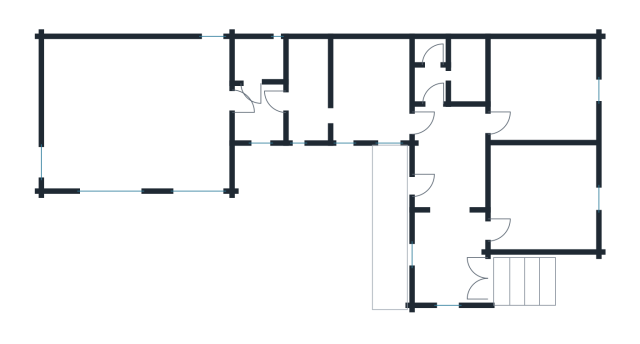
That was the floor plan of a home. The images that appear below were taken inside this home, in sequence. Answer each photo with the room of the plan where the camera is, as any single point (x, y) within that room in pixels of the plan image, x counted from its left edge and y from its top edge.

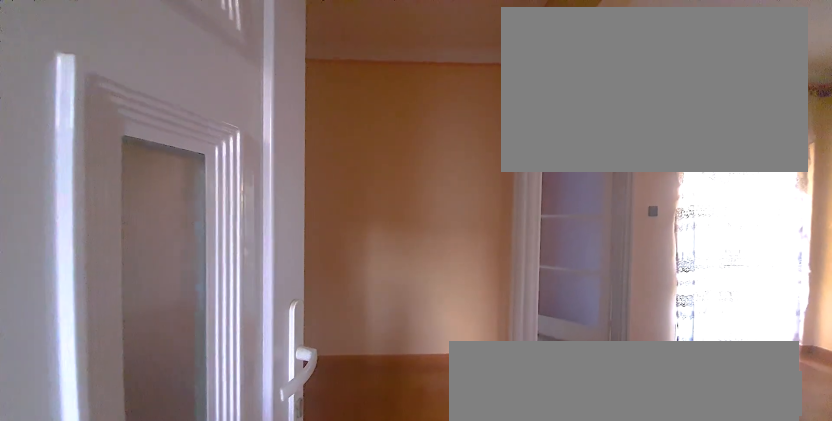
(450, 213)
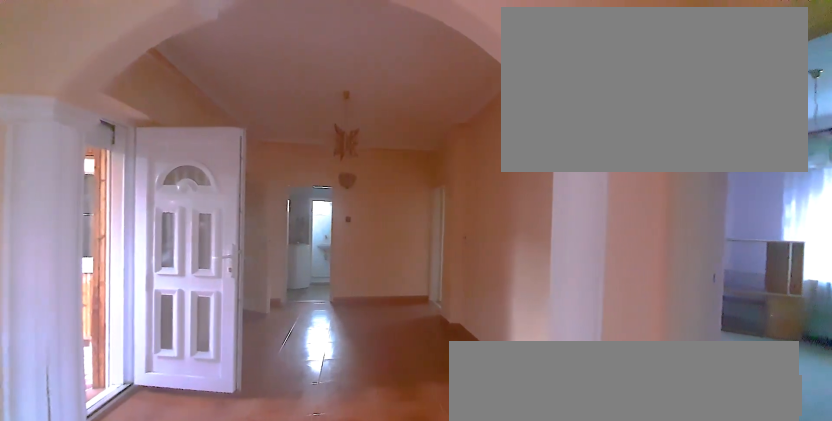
(450, 213)
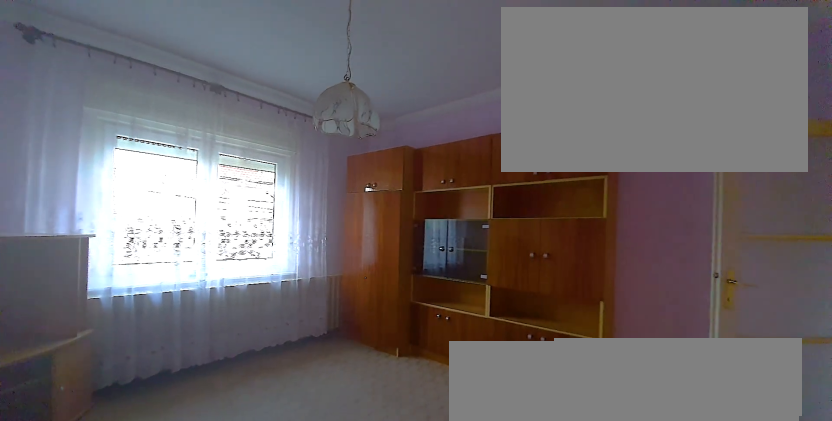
(542, 200)
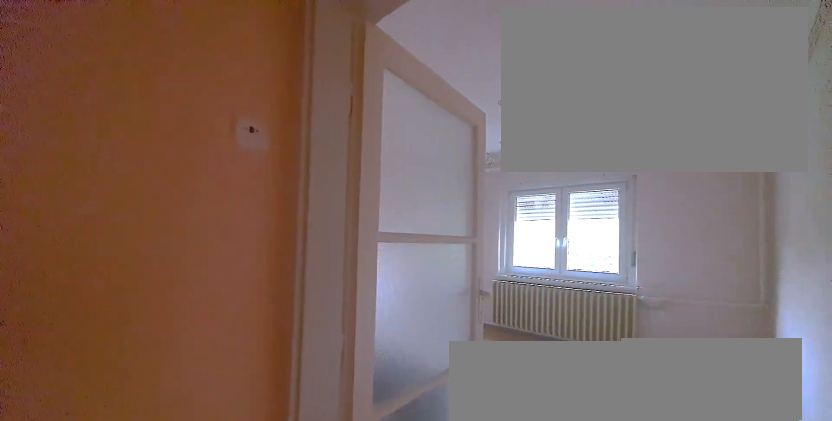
(542, 96)
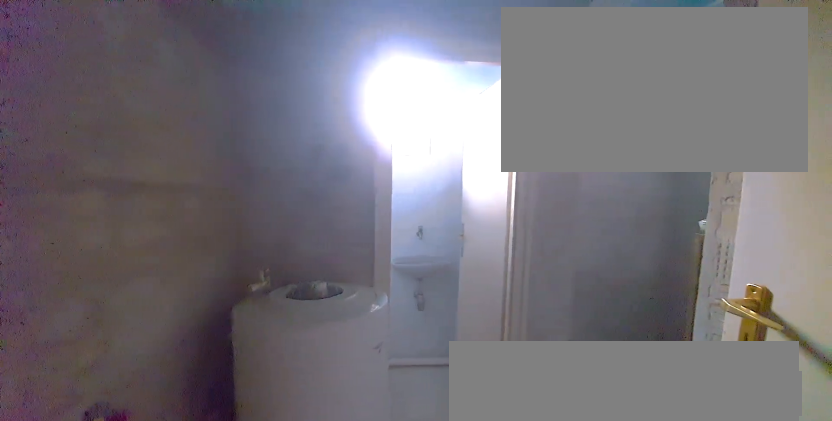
(446, 74)
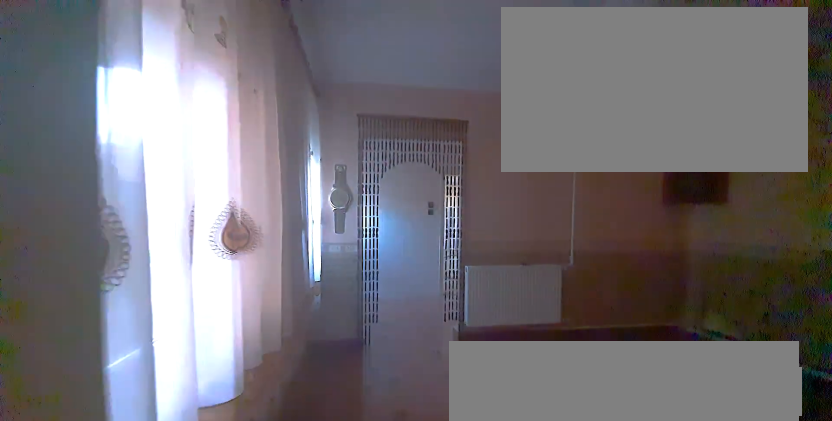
(371, 90)
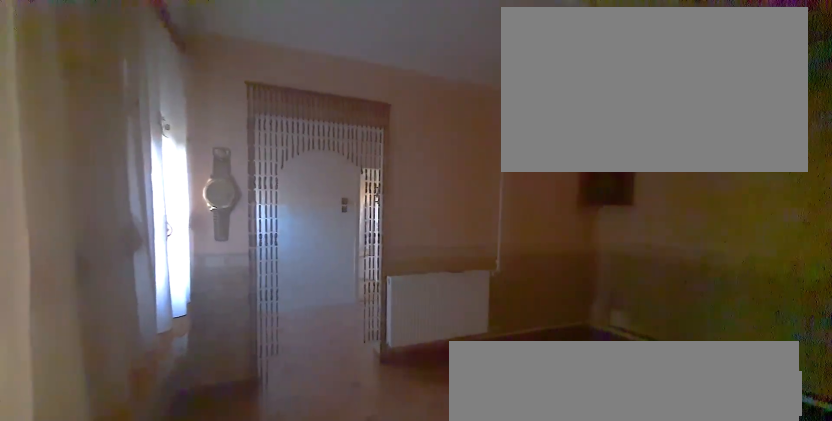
(371, 90)
